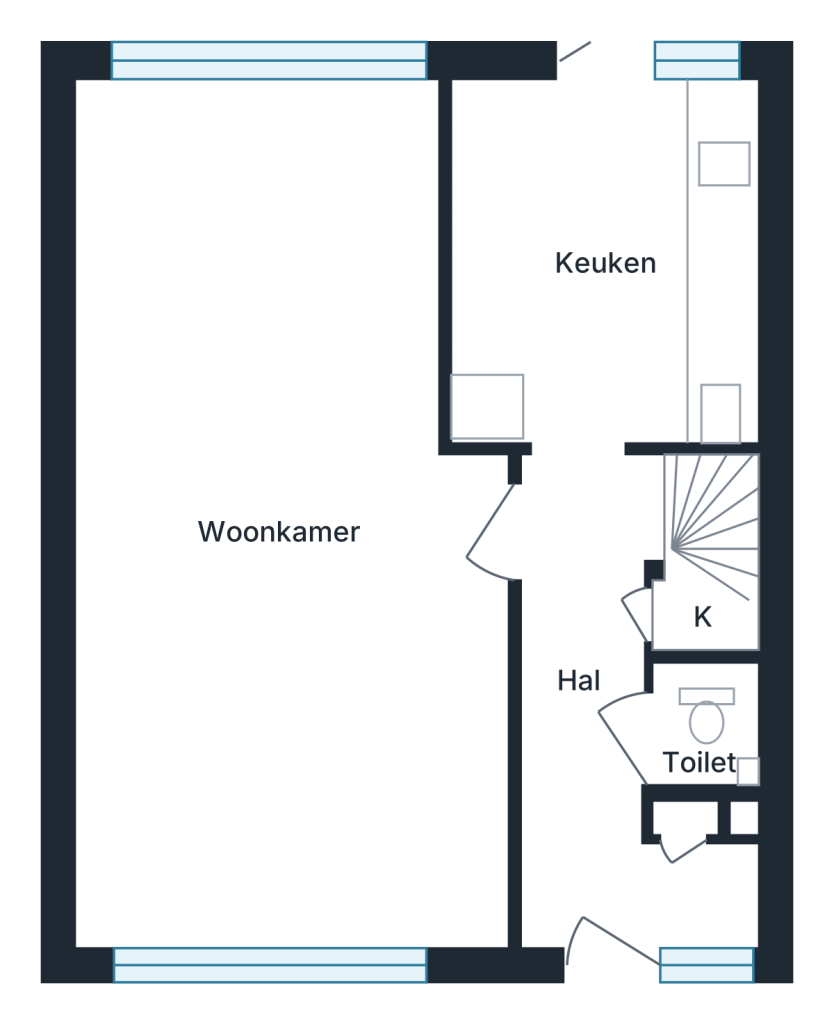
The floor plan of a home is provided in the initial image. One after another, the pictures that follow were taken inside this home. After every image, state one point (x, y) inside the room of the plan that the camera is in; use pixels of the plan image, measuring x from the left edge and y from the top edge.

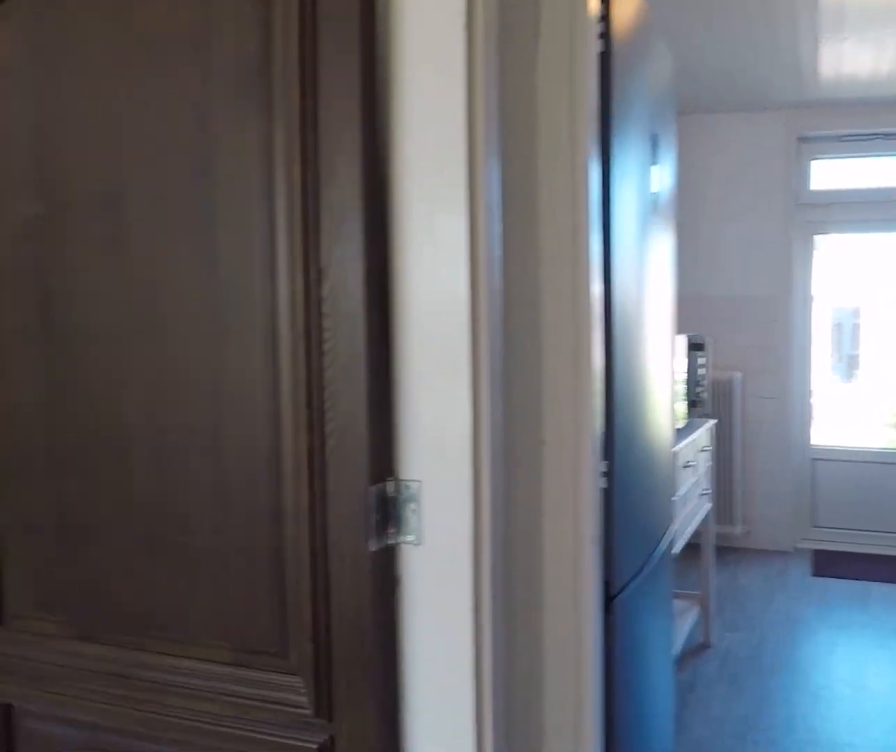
(601, 726)
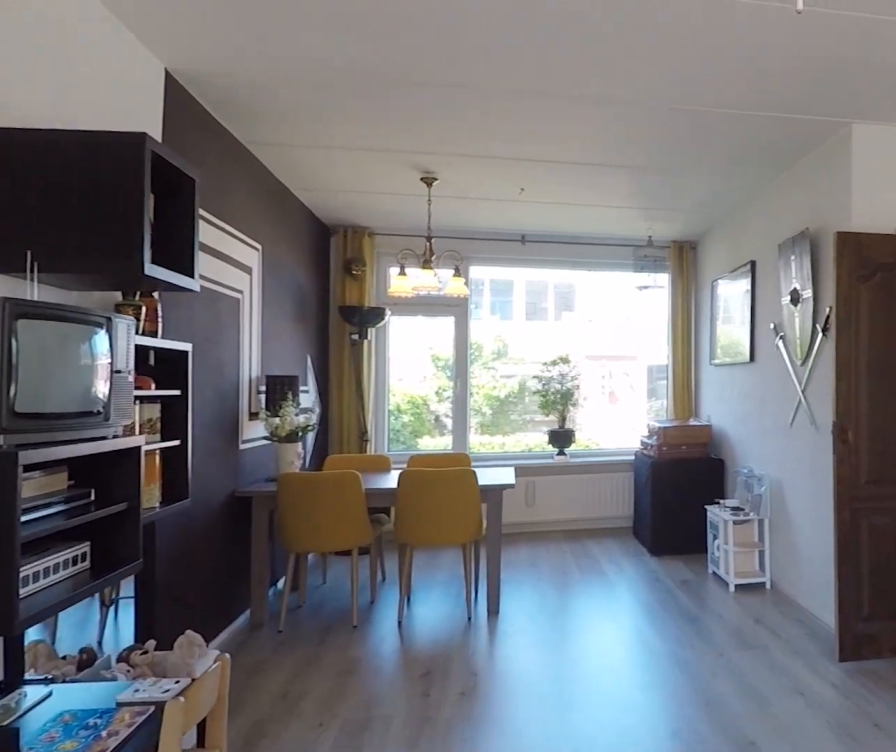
(294, 766)
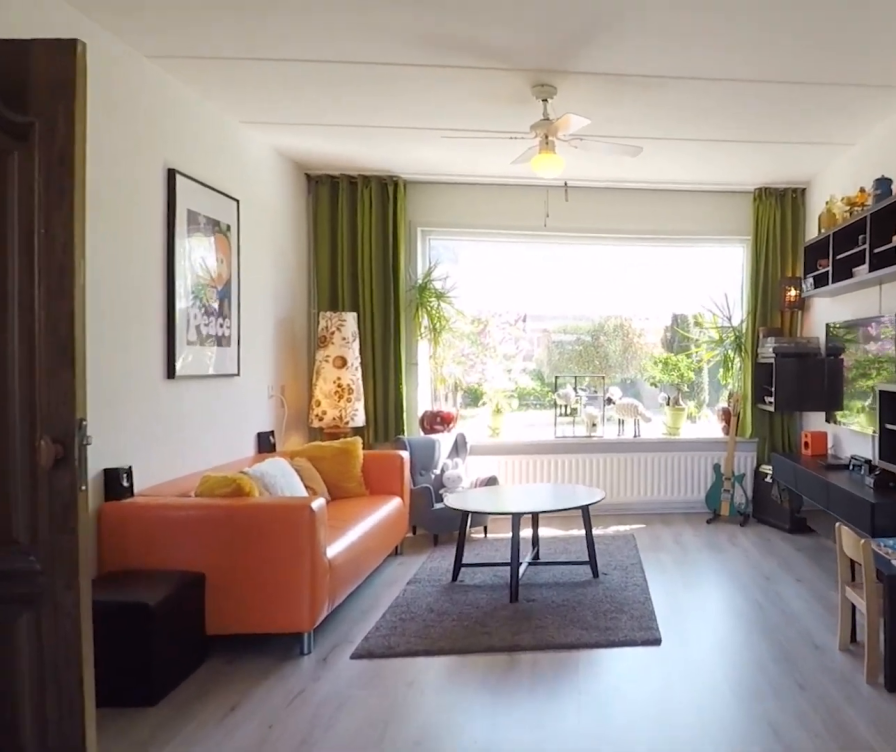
(294, 766)
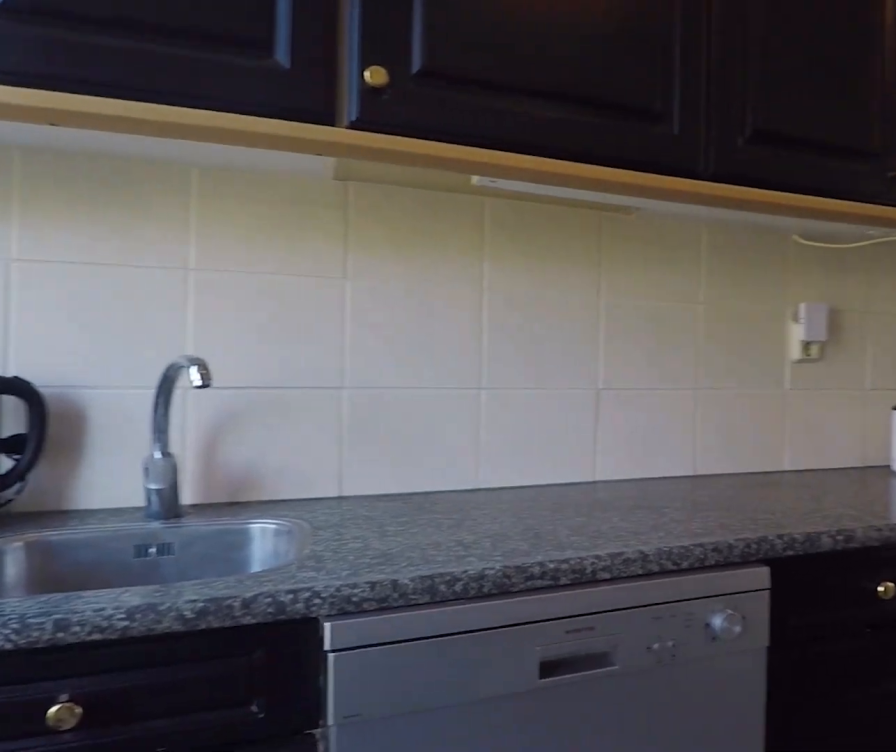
(604, 257)
